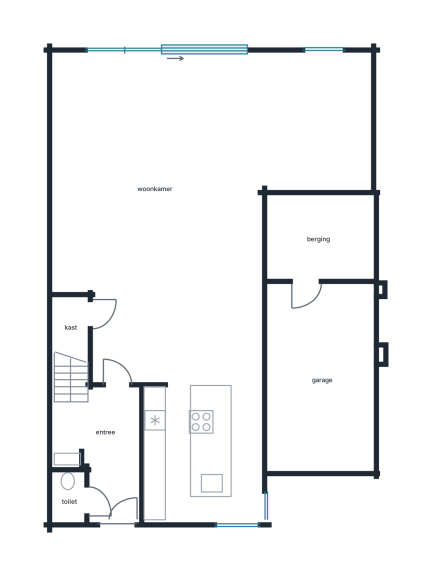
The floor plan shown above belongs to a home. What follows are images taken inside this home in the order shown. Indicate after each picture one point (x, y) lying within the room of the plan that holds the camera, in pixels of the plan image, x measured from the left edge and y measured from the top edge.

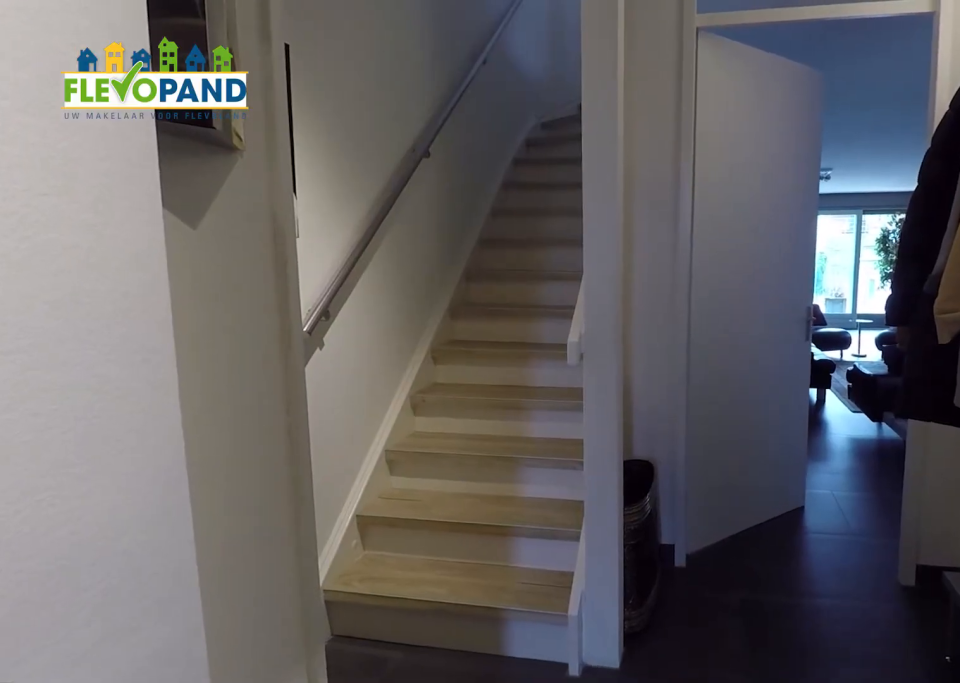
(106, 447)
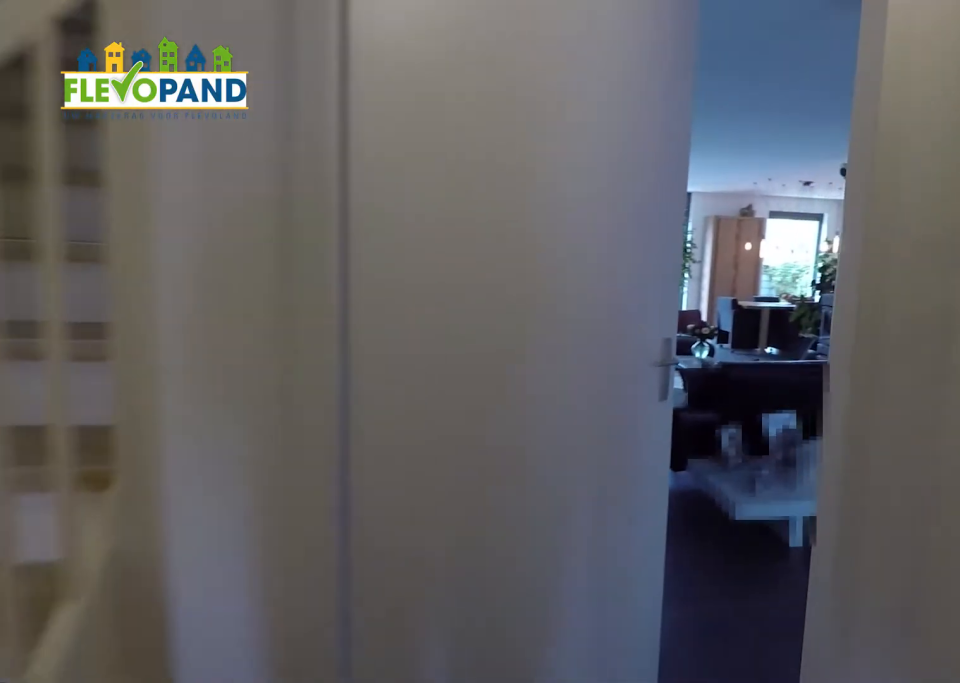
(106, 447)
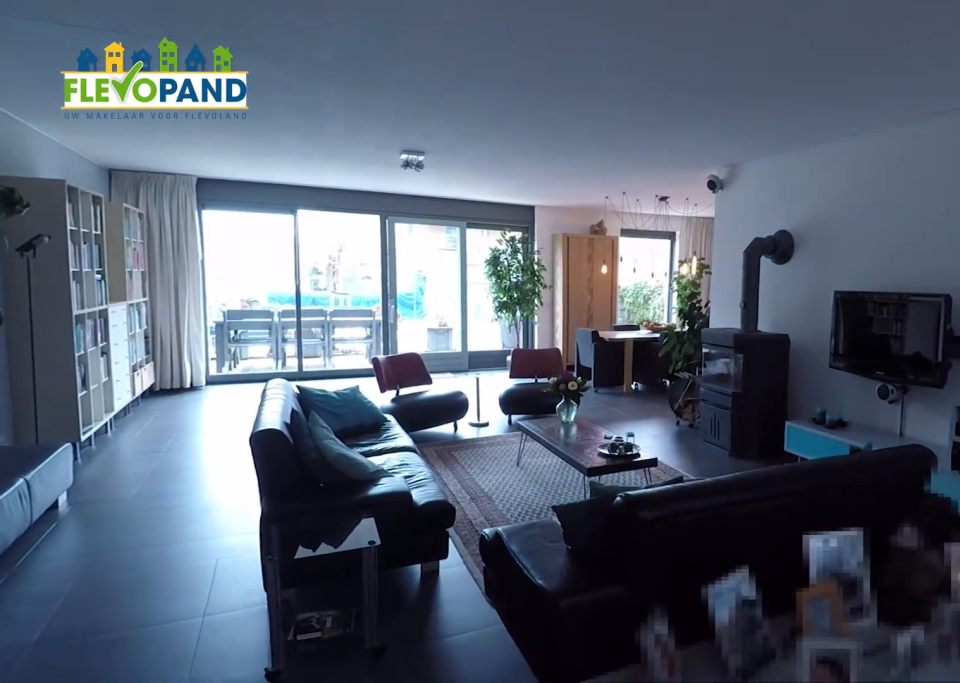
(190, 175)
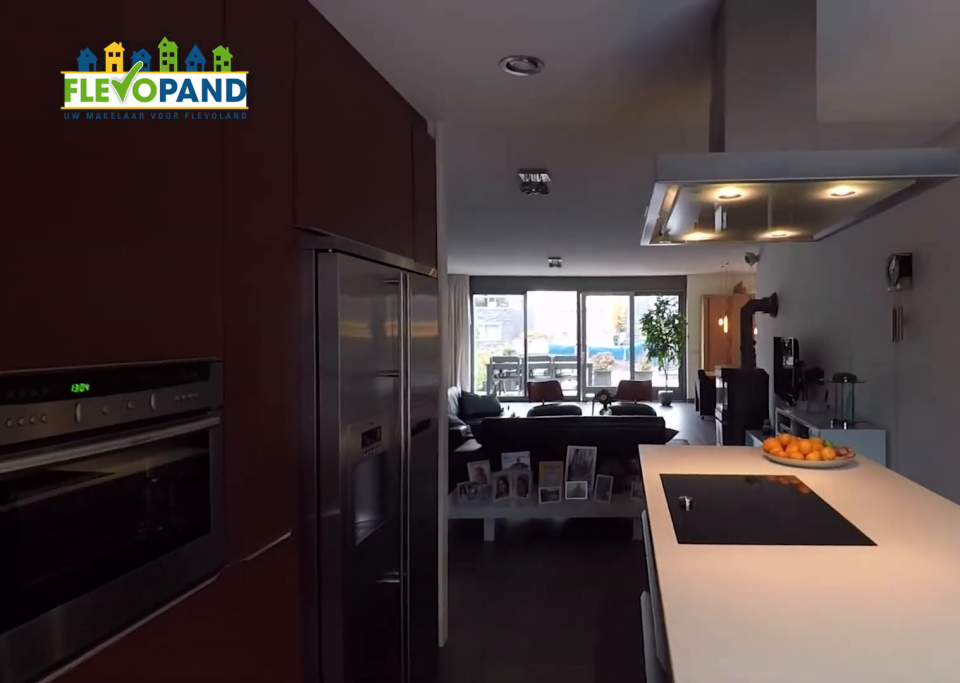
(202, 452)
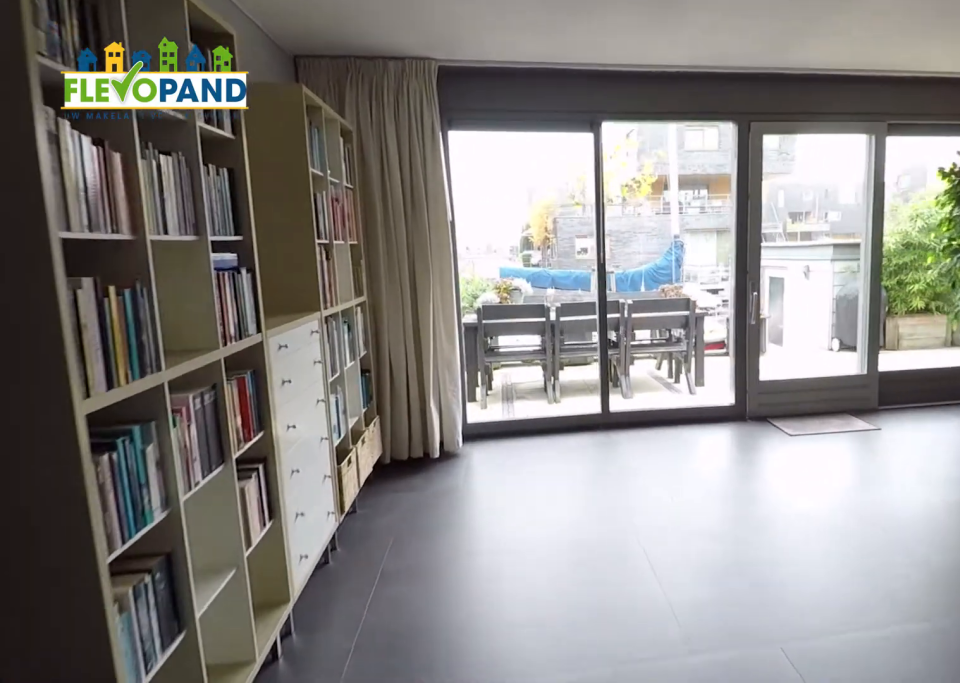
(190, 175)
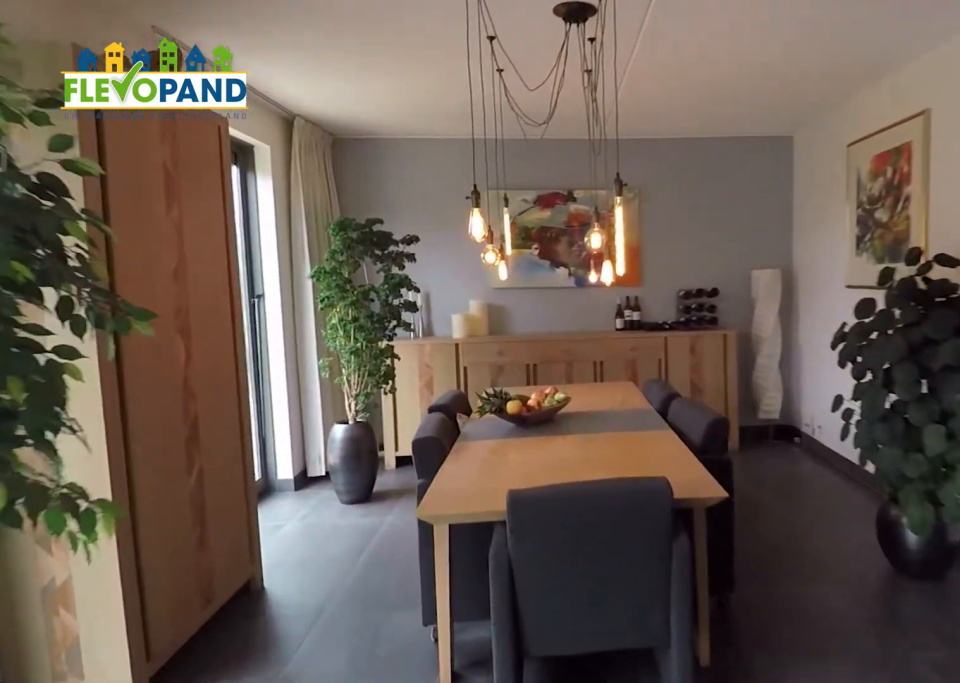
(190, 175)
